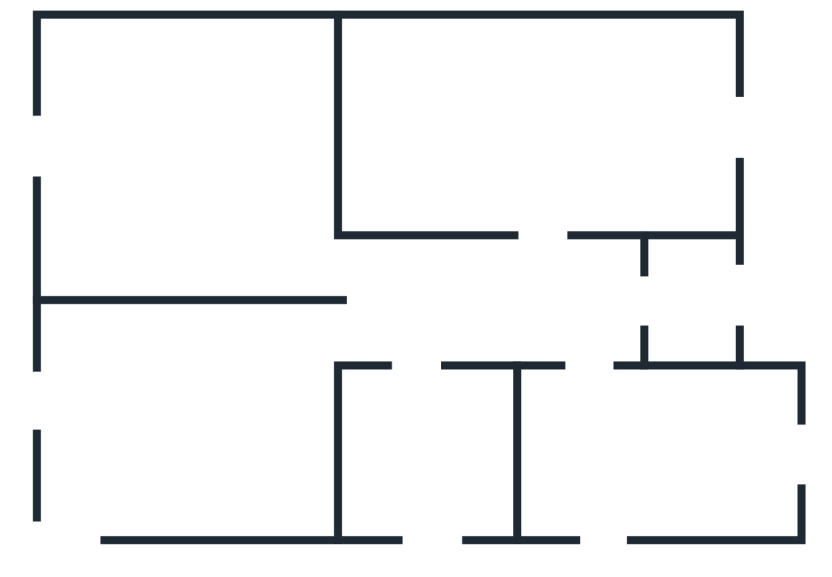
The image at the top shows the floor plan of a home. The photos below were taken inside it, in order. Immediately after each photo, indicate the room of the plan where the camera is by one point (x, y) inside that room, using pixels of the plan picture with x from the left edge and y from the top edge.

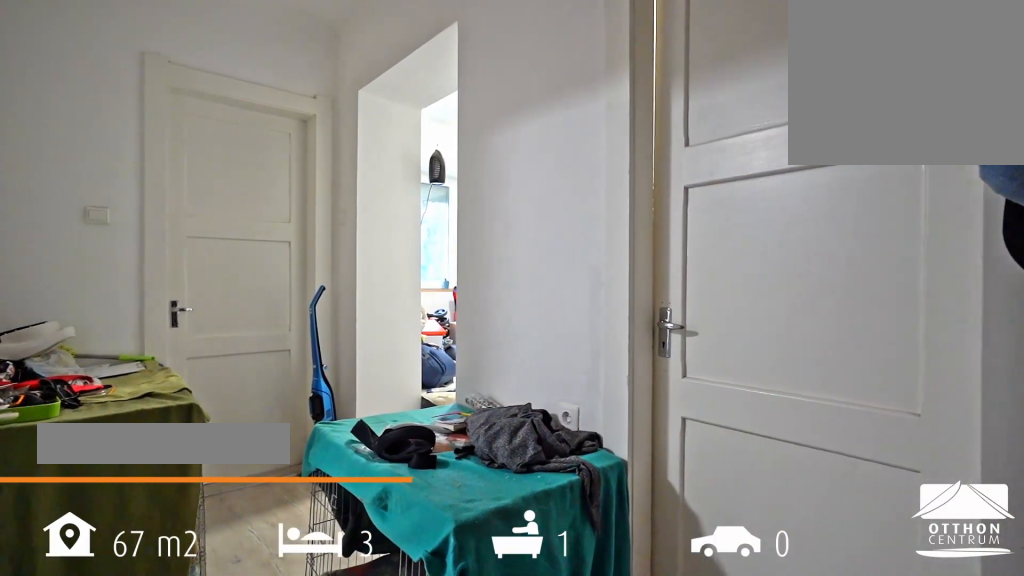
(513, 296)
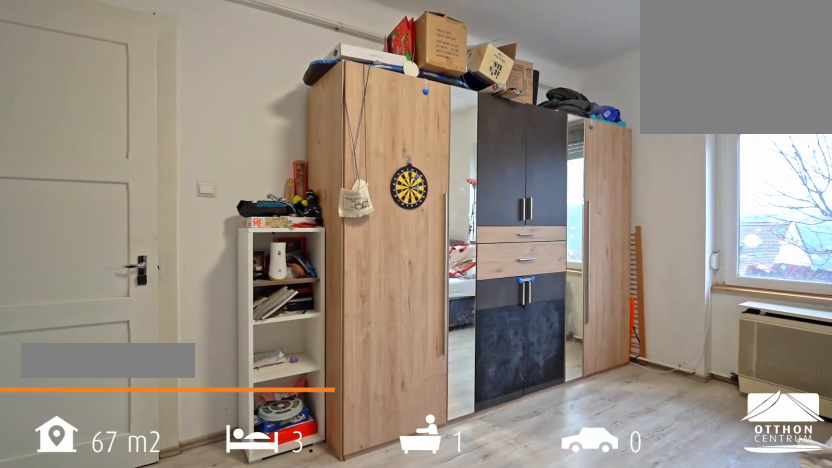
(178, 154)
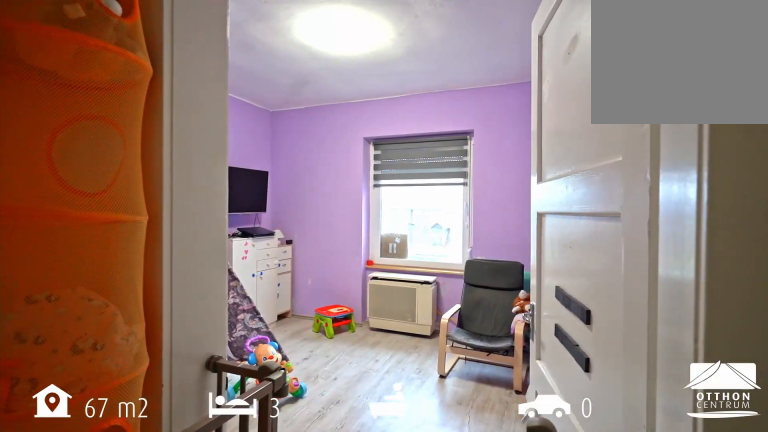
(191, 425)
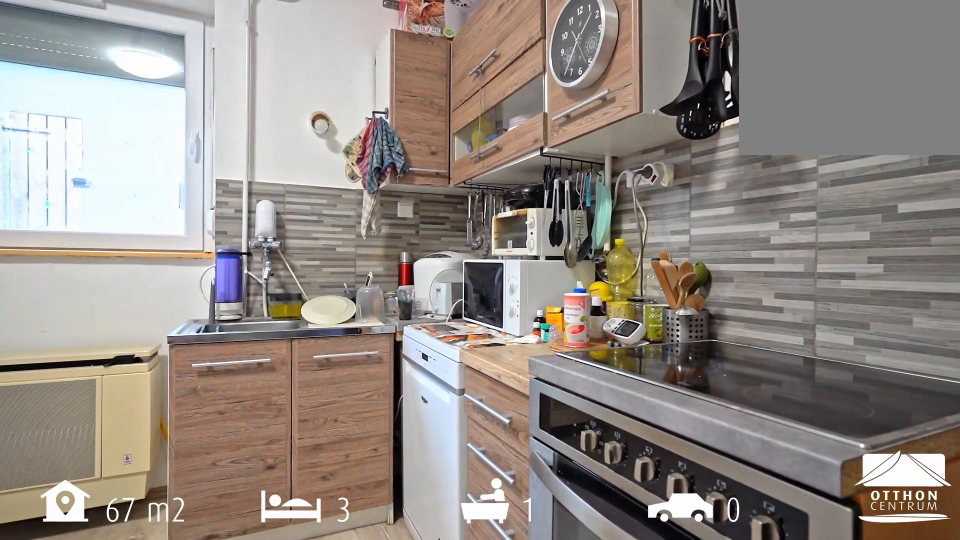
(538, 128)
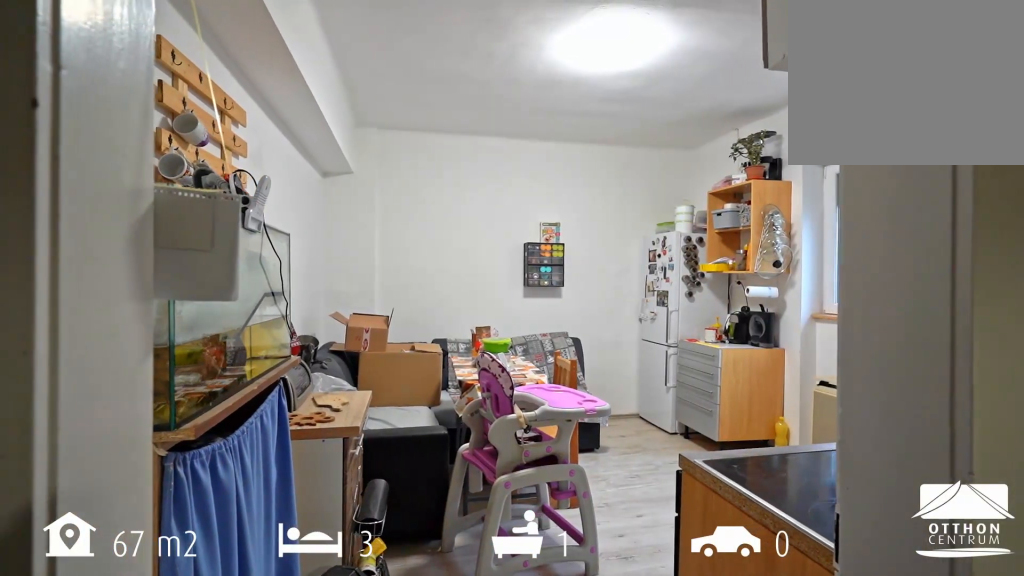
(539, 128)
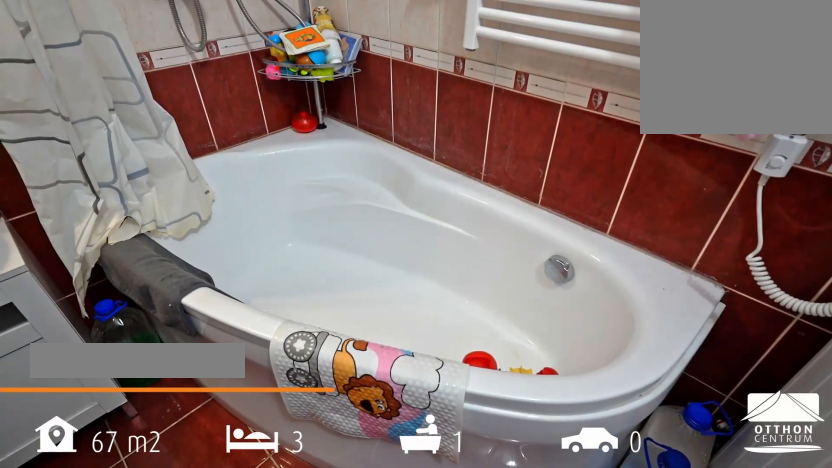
(435, 457)
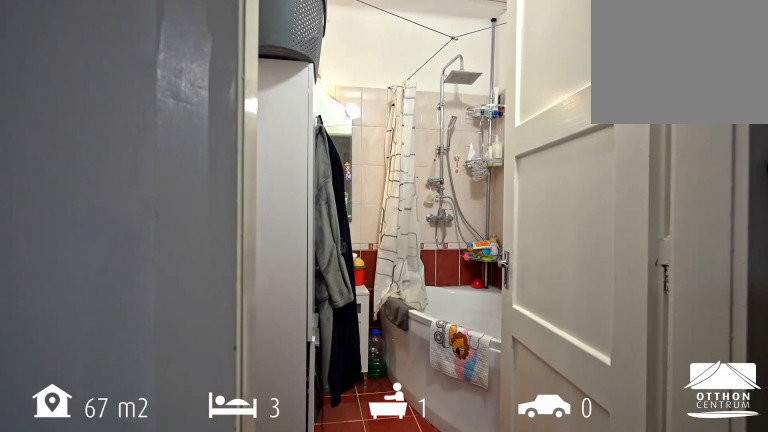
(435, 457)
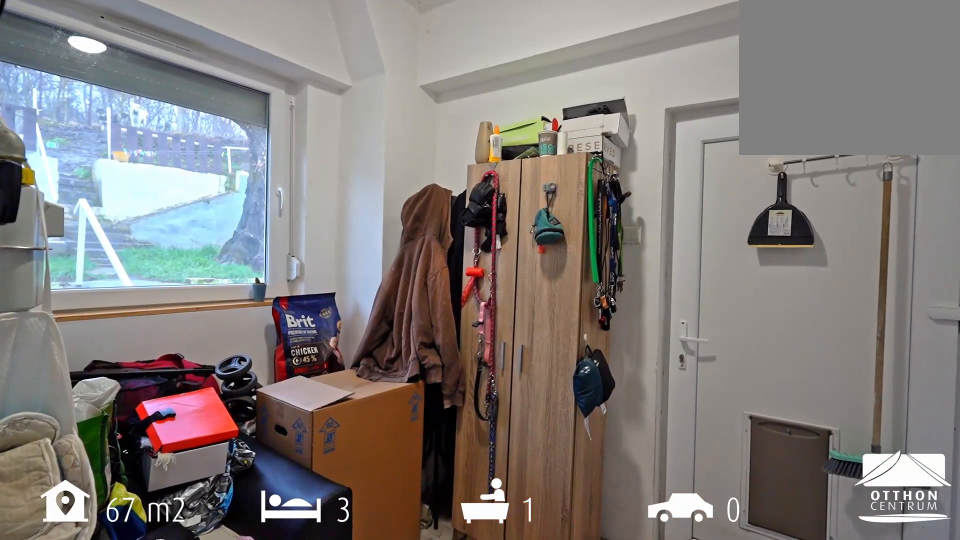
(655, 451)
